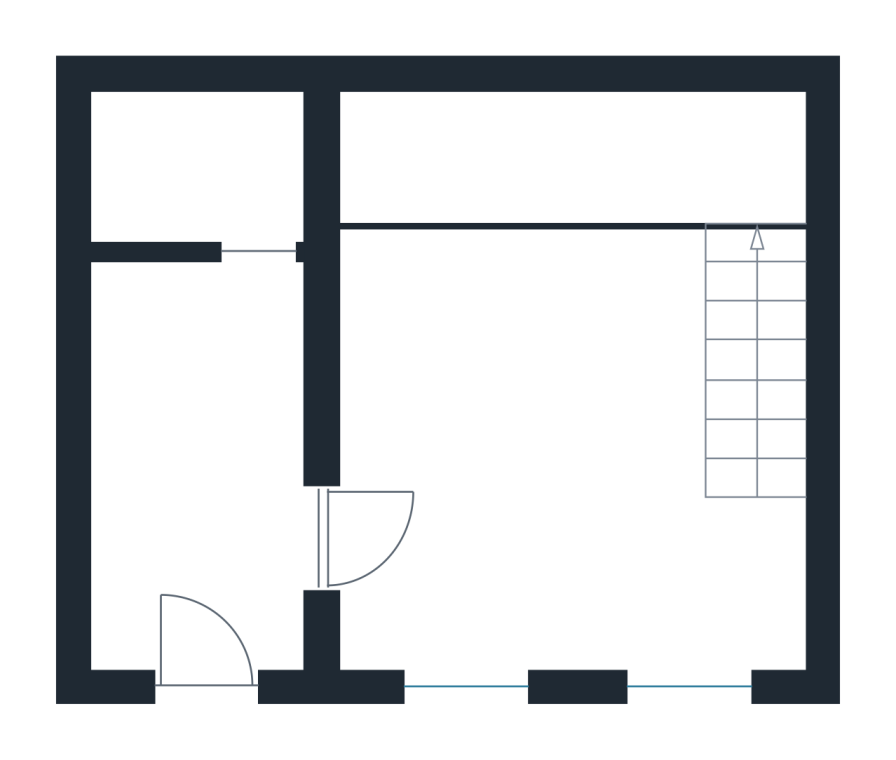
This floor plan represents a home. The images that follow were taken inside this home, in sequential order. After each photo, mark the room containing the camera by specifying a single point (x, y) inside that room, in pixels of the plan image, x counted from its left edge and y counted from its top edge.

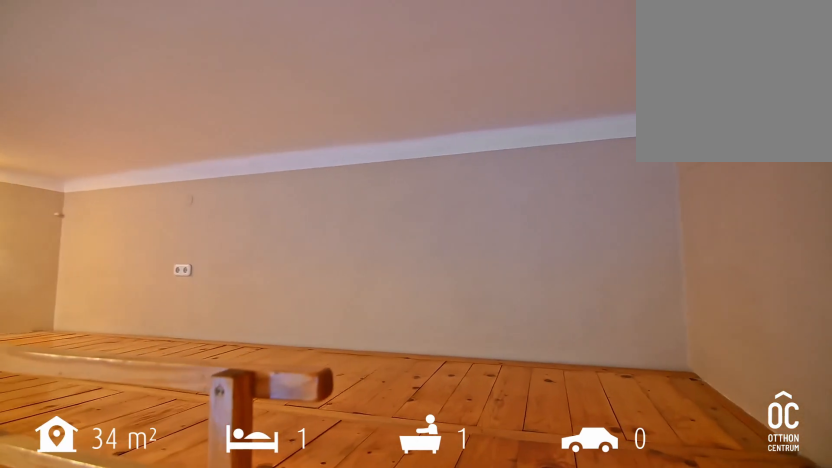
(562, 155)
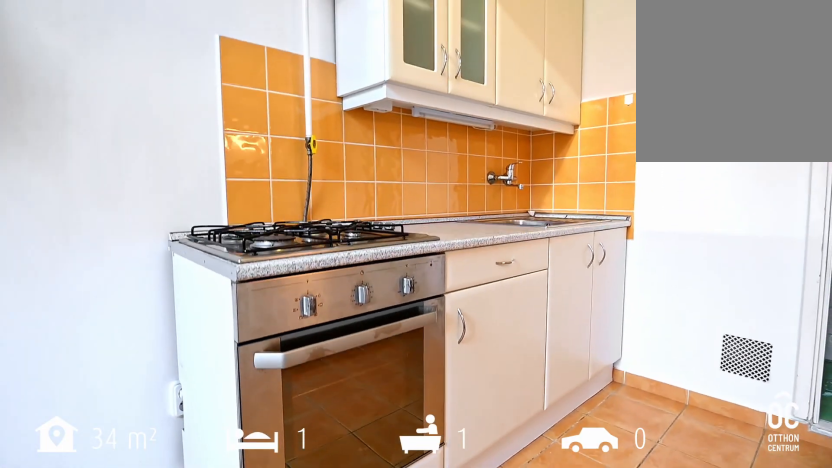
(191, 455)
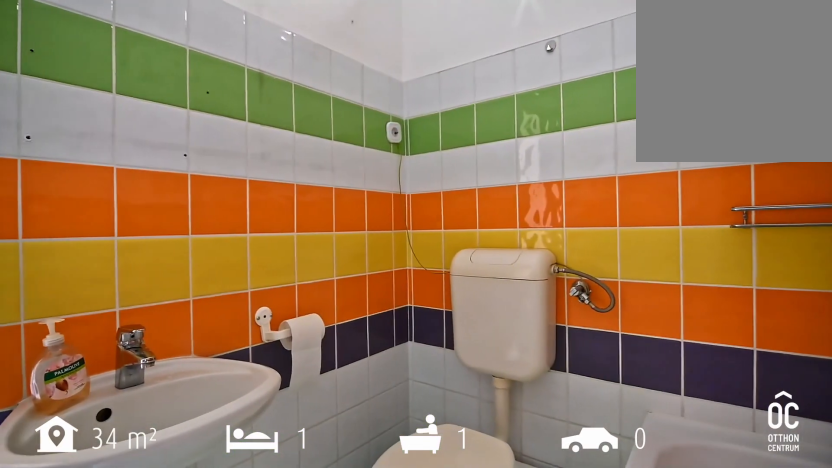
(191, 164)
